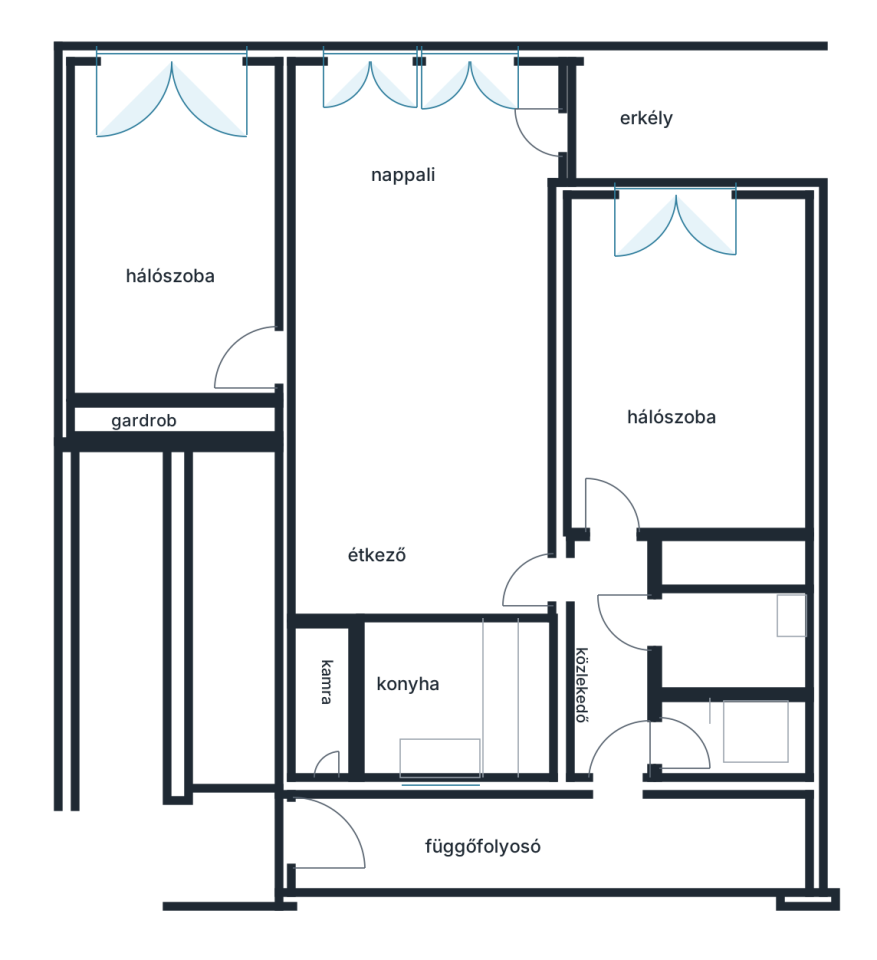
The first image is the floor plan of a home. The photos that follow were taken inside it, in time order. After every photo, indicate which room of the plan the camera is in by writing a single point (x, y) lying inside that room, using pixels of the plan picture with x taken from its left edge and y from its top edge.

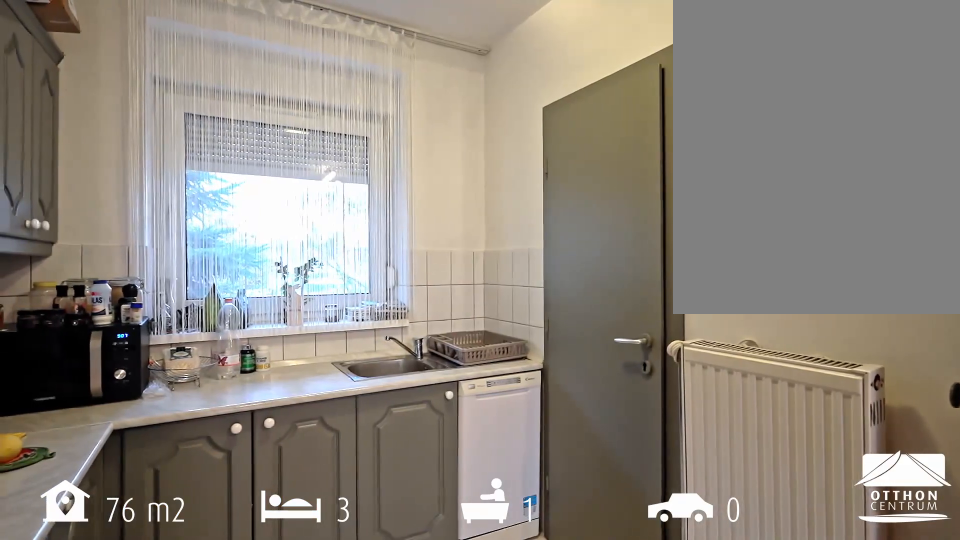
(427, 699)
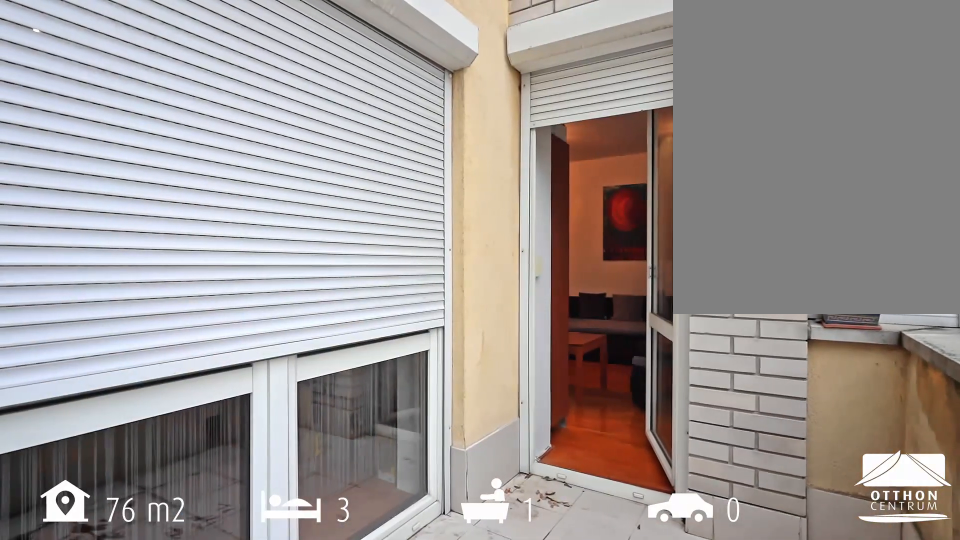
(695, 110)
